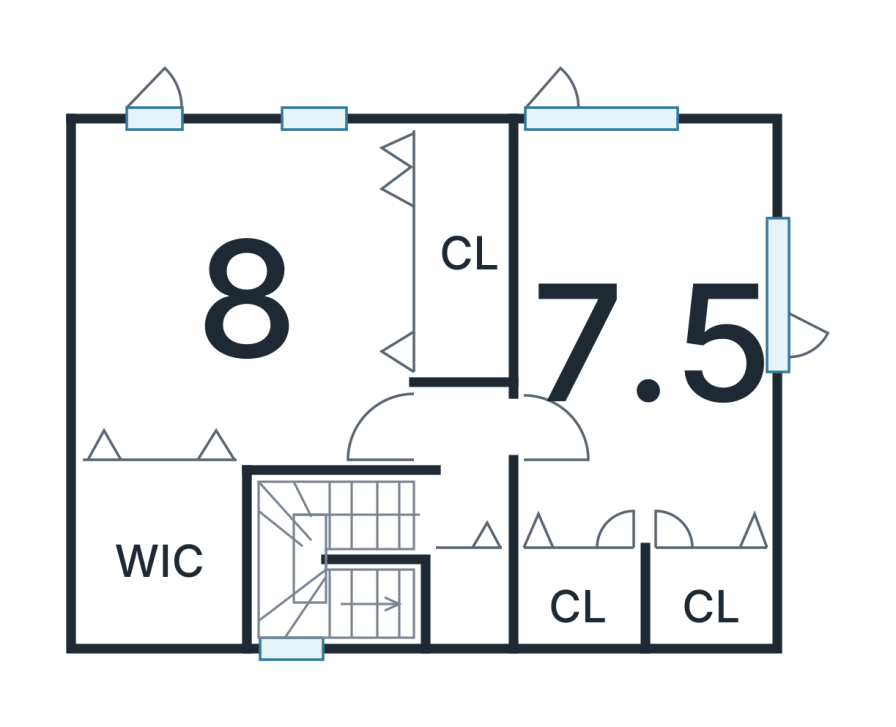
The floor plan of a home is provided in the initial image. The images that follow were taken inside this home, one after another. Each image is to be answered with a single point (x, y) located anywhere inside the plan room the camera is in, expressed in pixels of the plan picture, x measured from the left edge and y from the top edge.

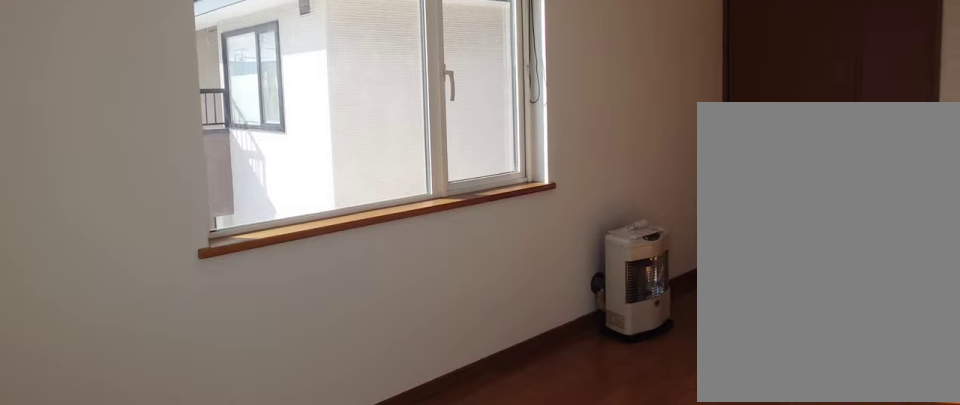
(631, 330)
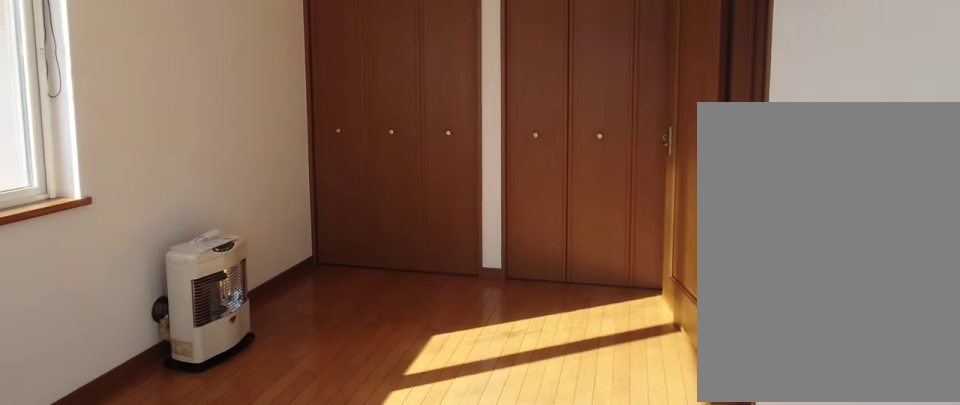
(631, 330)
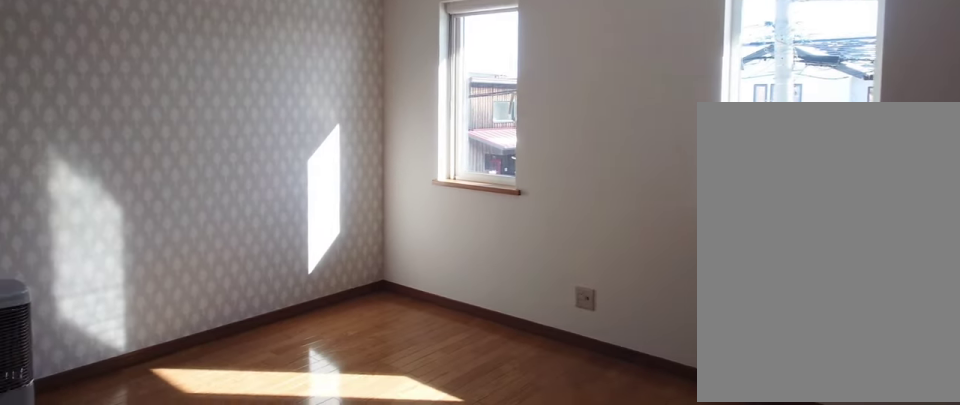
(241, 337)
